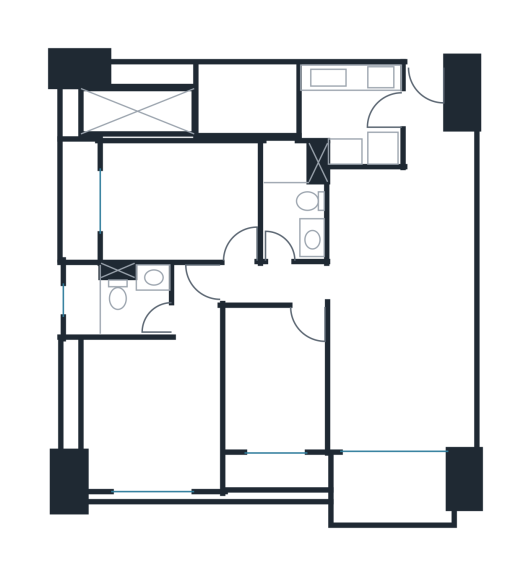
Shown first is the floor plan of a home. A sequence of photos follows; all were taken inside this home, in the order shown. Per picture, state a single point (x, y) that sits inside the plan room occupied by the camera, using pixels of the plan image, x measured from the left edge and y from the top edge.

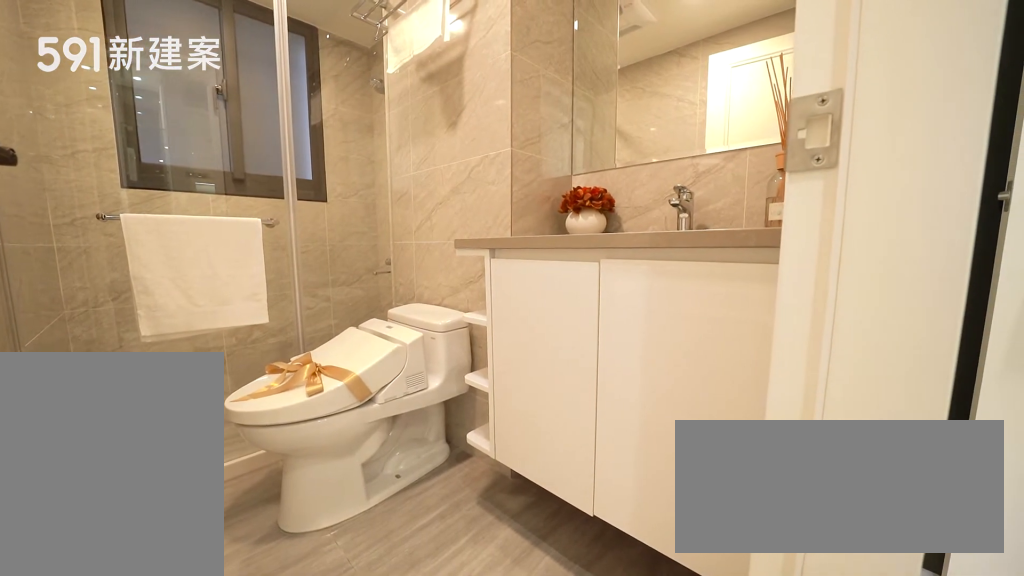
(114, 298)
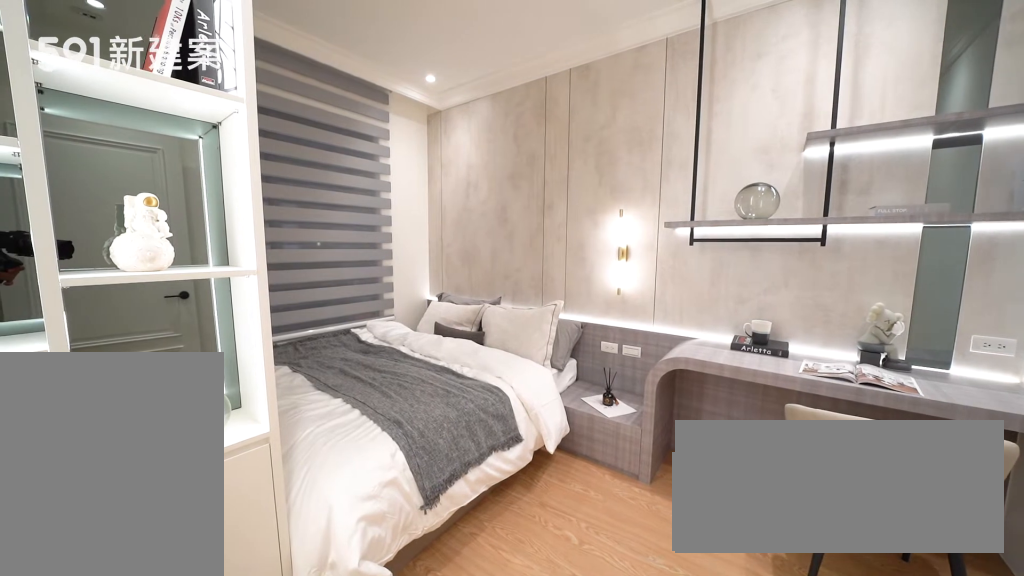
(176, 199)
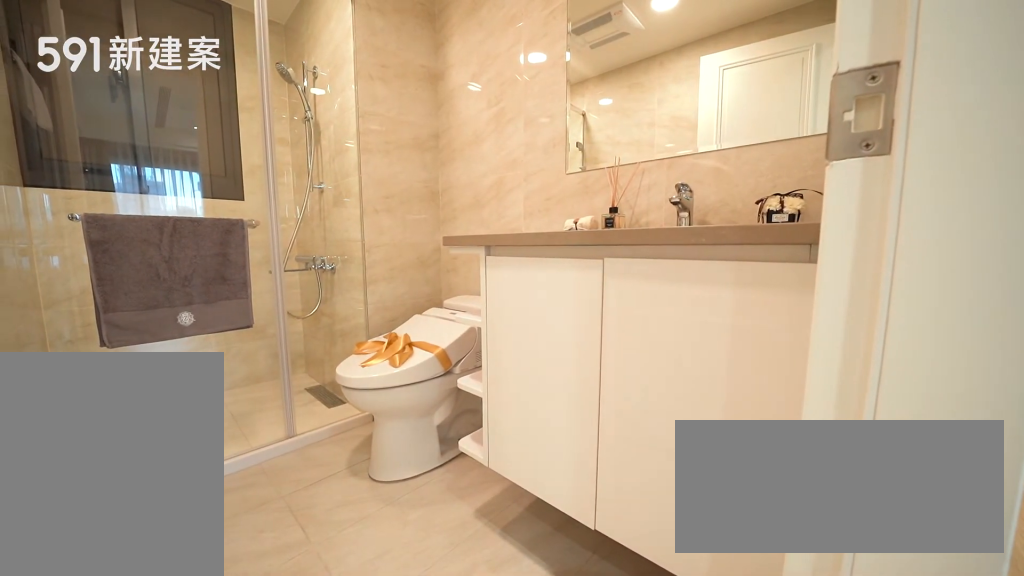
(292, 200)
